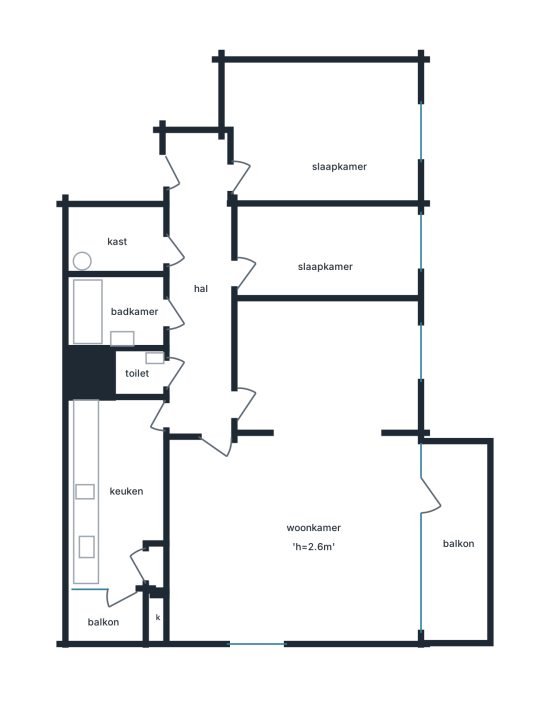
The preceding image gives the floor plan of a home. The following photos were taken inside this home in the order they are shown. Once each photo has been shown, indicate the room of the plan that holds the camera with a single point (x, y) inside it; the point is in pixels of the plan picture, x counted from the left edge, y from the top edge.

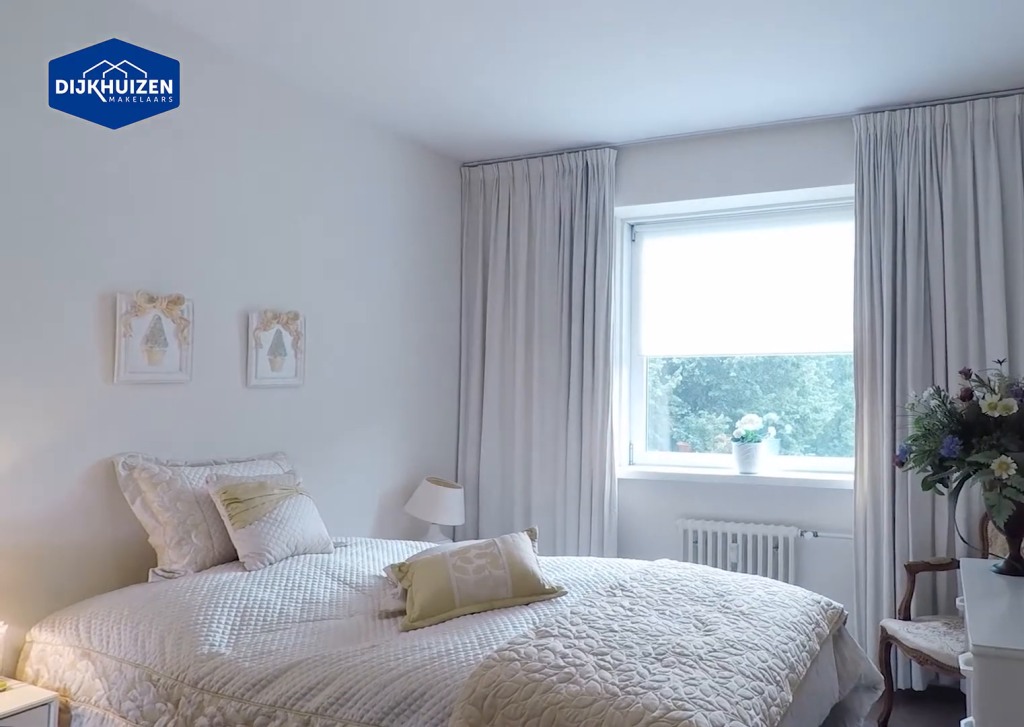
(322, 130)
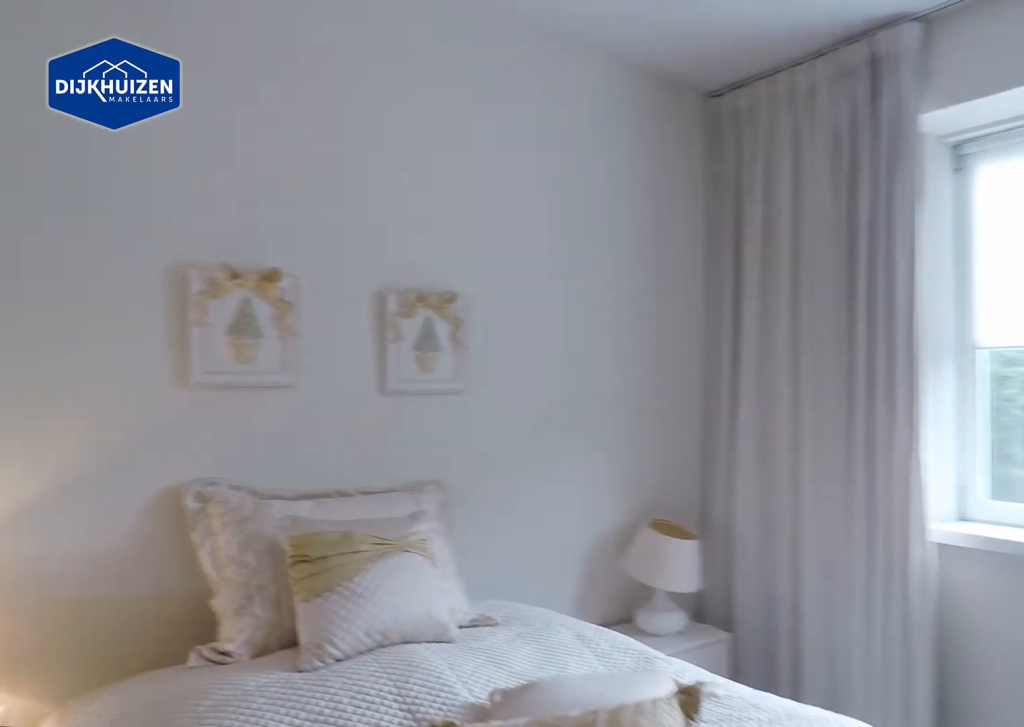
(322, 130)
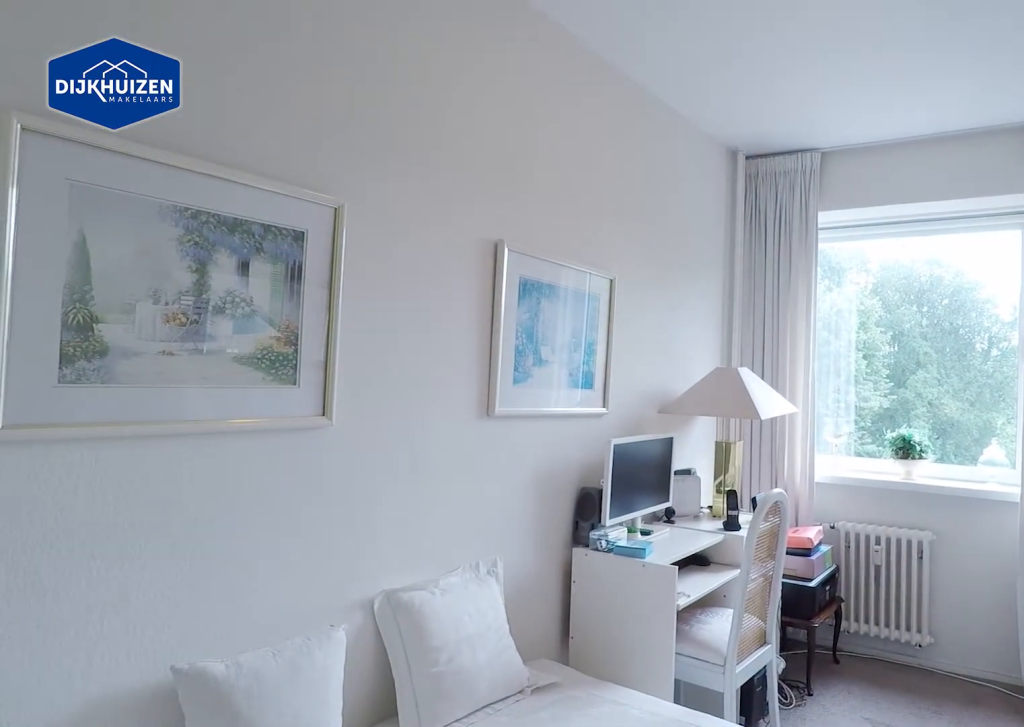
(326, 254)
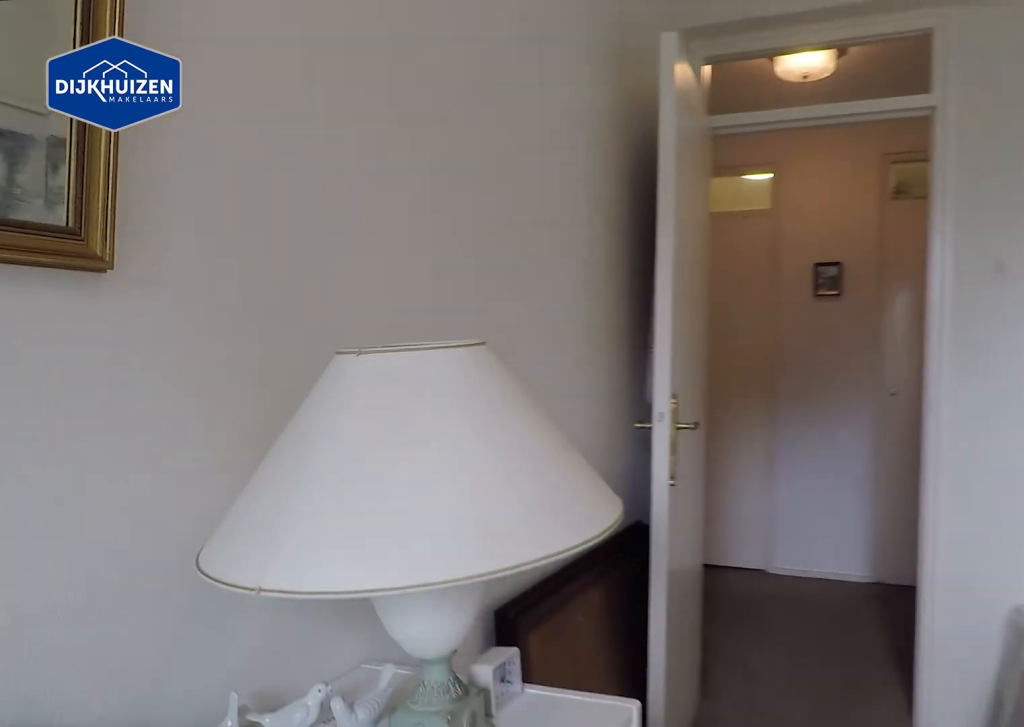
(326, 254)
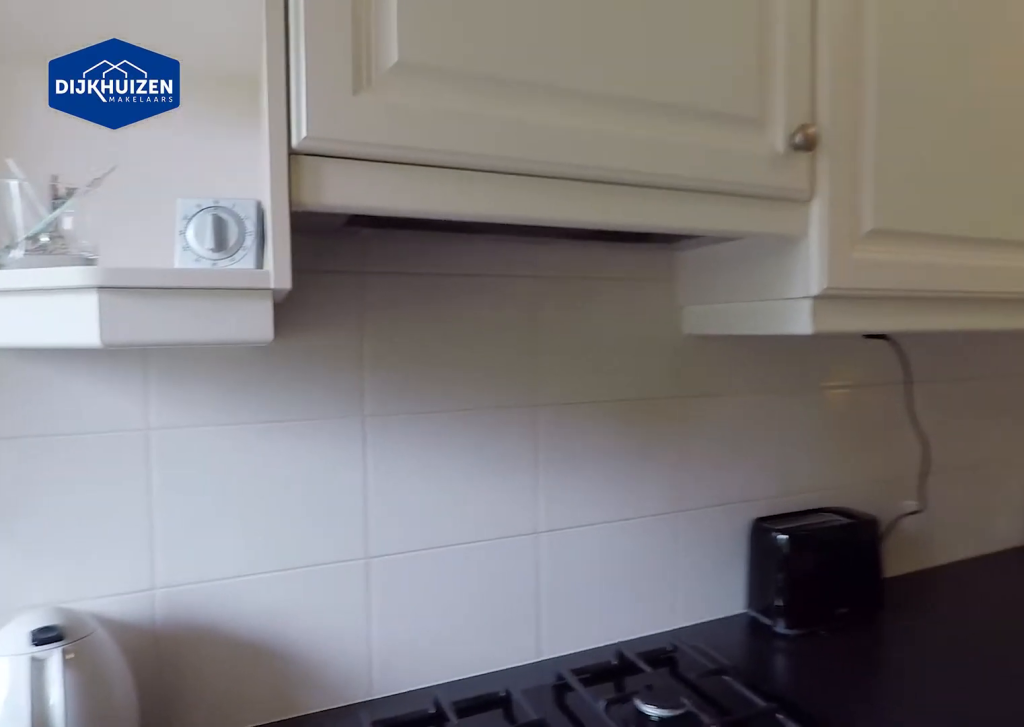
(111, 489)
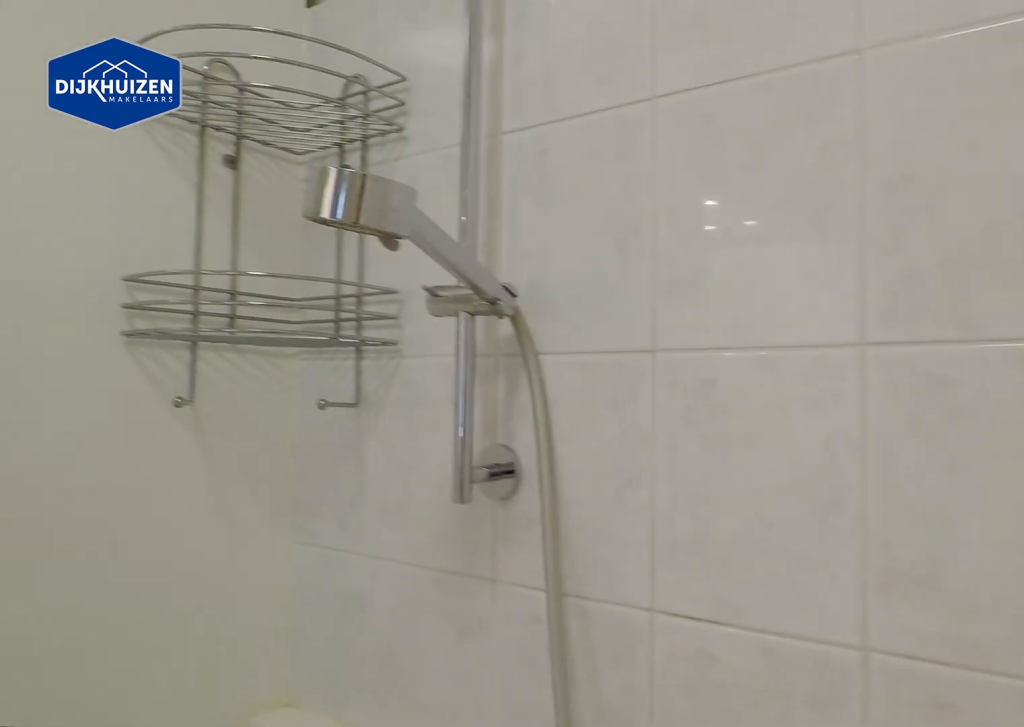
(107, 314)
